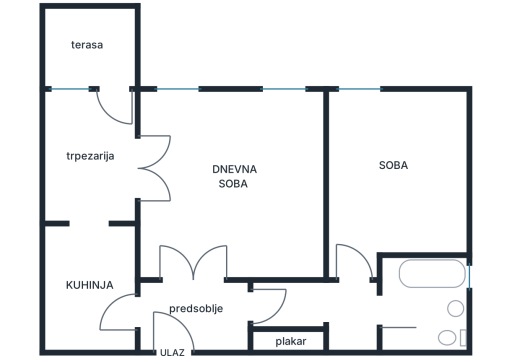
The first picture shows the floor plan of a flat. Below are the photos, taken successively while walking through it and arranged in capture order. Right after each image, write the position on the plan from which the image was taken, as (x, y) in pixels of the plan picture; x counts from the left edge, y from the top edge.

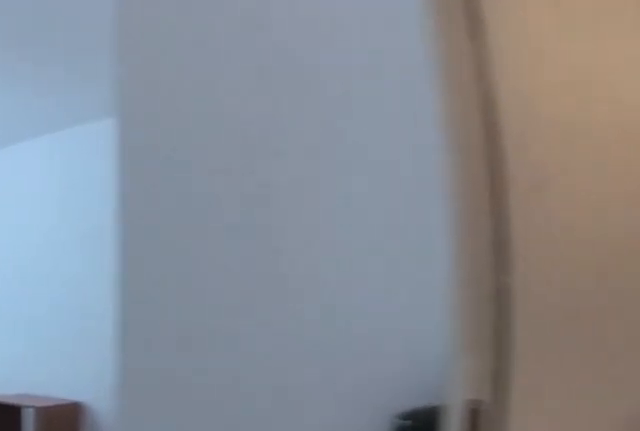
(344, 325)
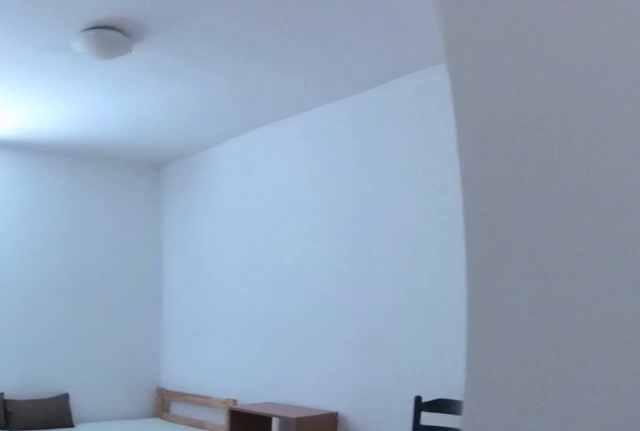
(358, 310)
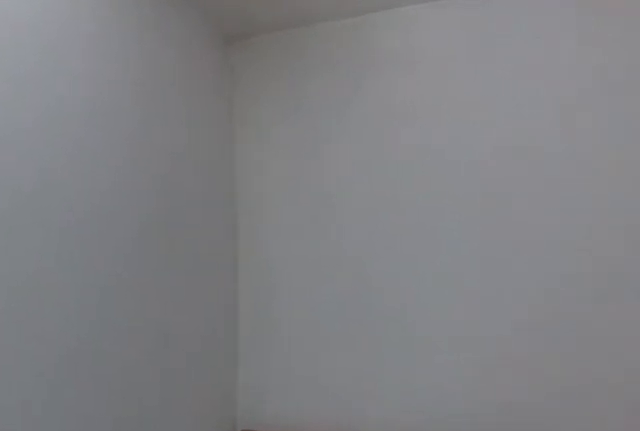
(348, 143)
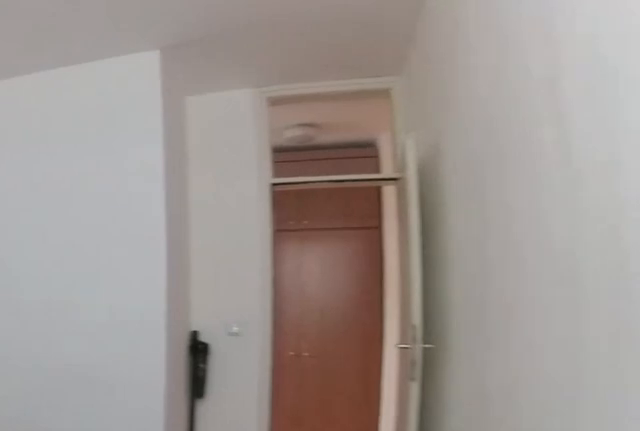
(355, 119)
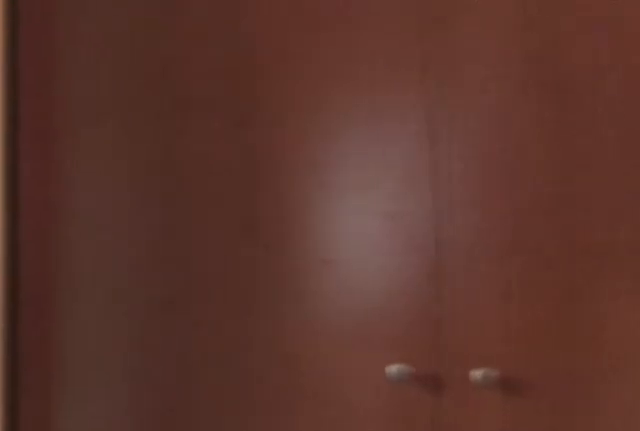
(362, 279)
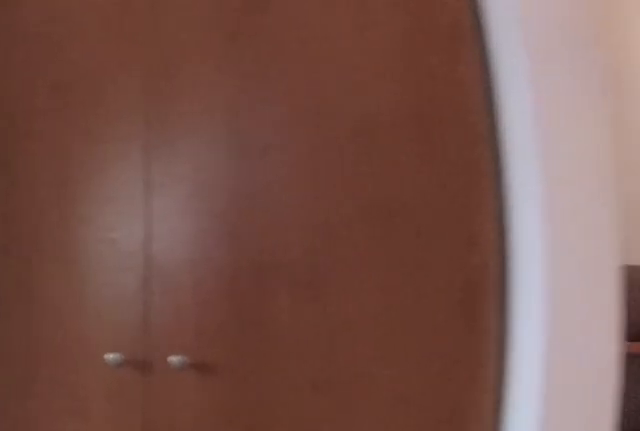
(360, 273)
